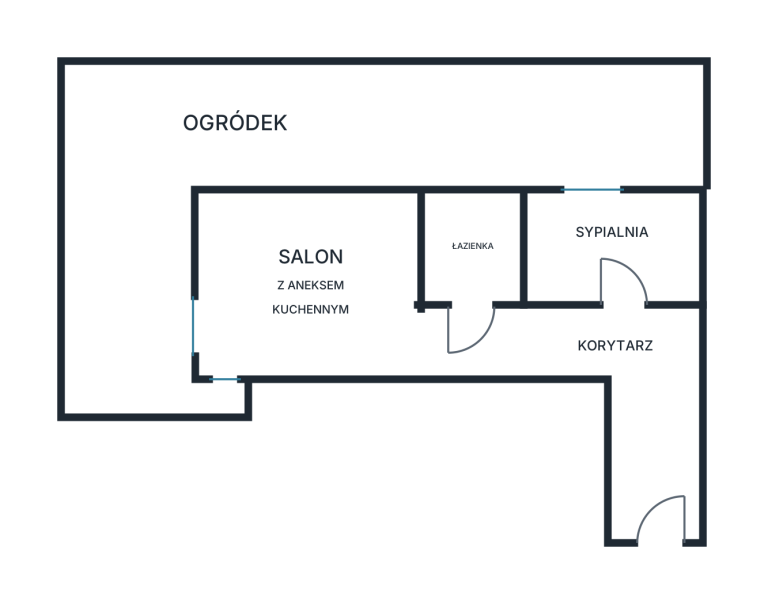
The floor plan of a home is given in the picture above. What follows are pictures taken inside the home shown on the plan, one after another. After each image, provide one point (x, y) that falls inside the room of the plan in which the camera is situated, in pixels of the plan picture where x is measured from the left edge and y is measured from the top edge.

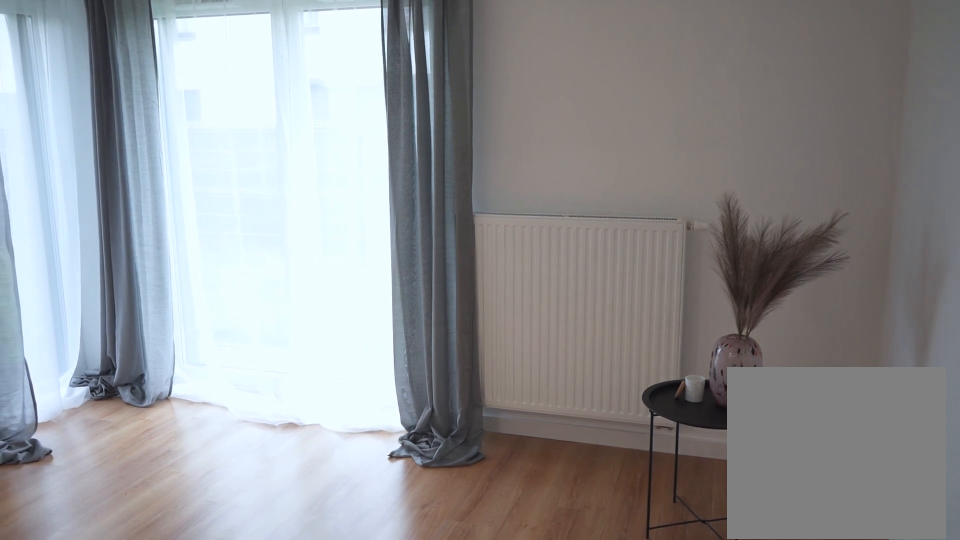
(307, 283)
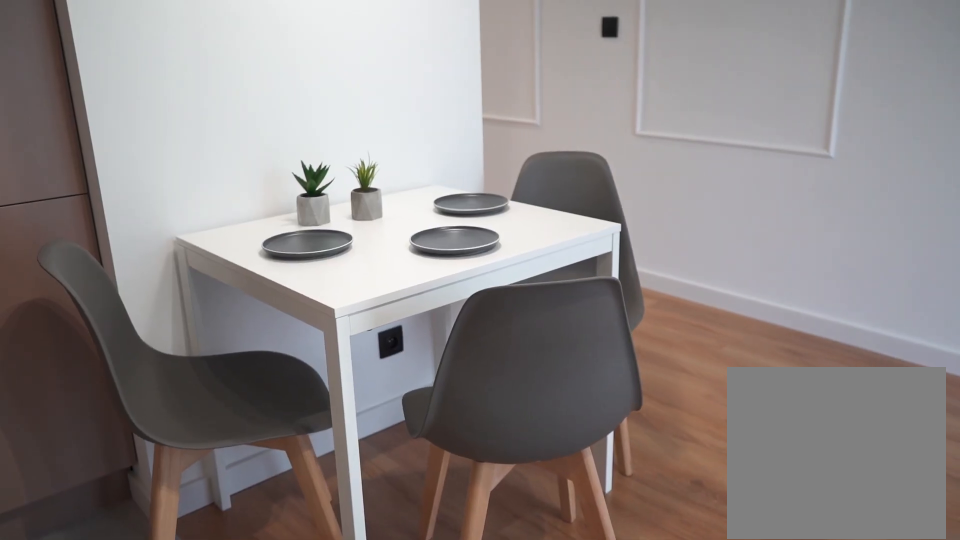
(307, 284)
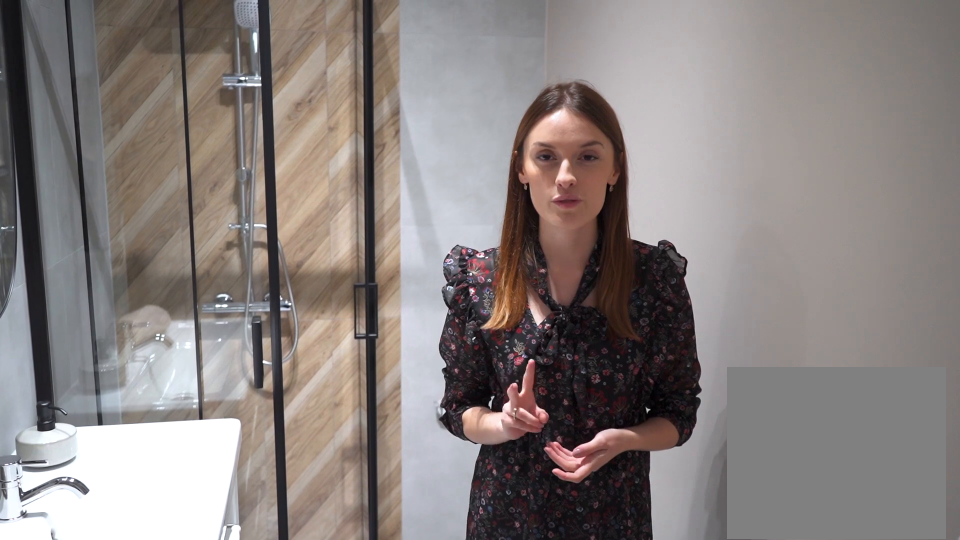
(471, 247)
